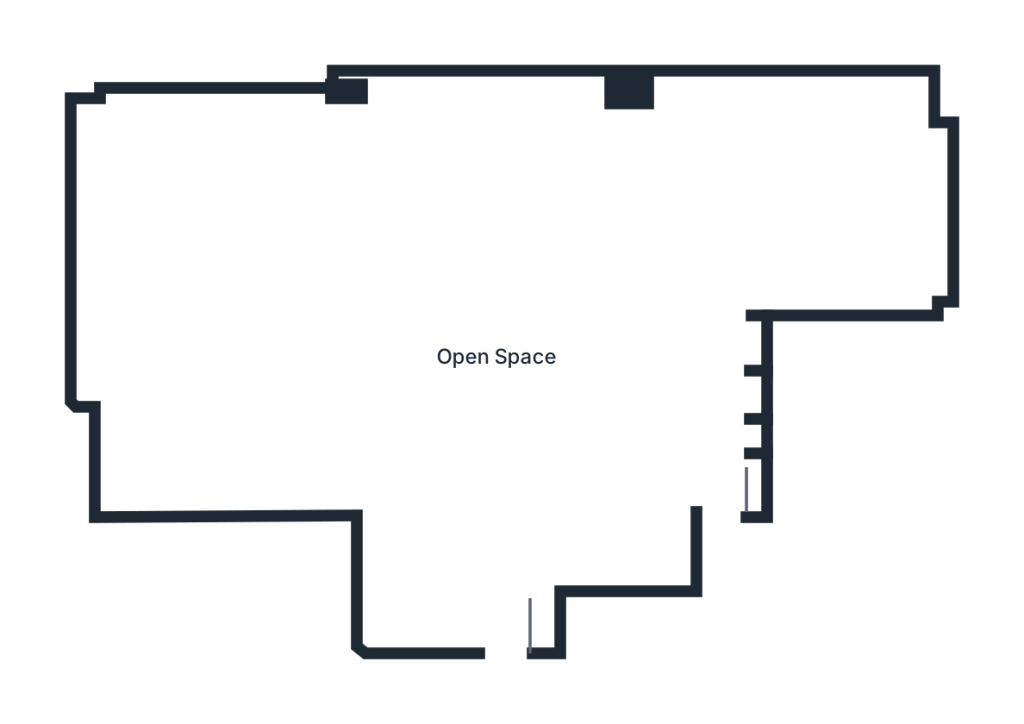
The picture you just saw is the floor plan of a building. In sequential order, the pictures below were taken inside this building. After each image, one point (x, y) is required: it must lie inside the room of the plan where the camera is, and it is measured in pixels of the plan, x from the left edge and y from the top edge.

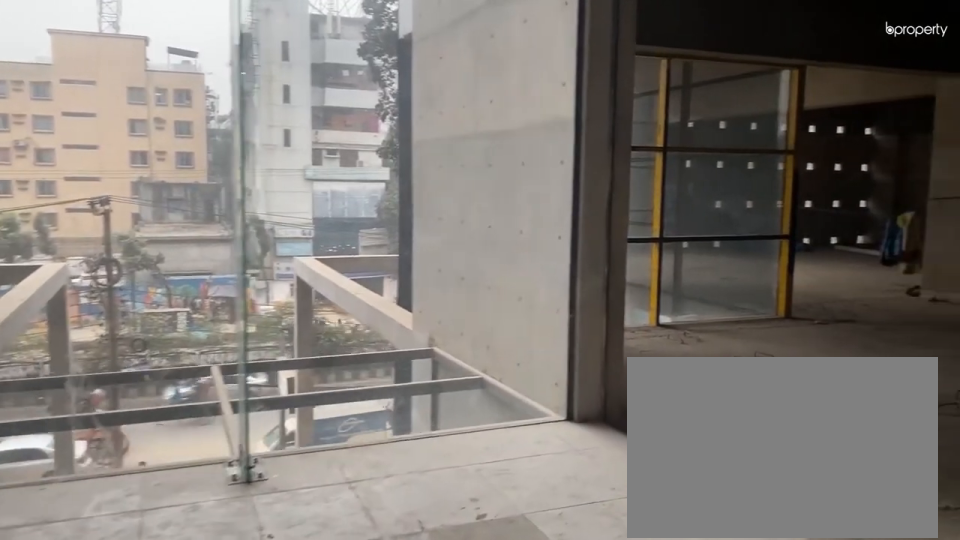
(511, 615)
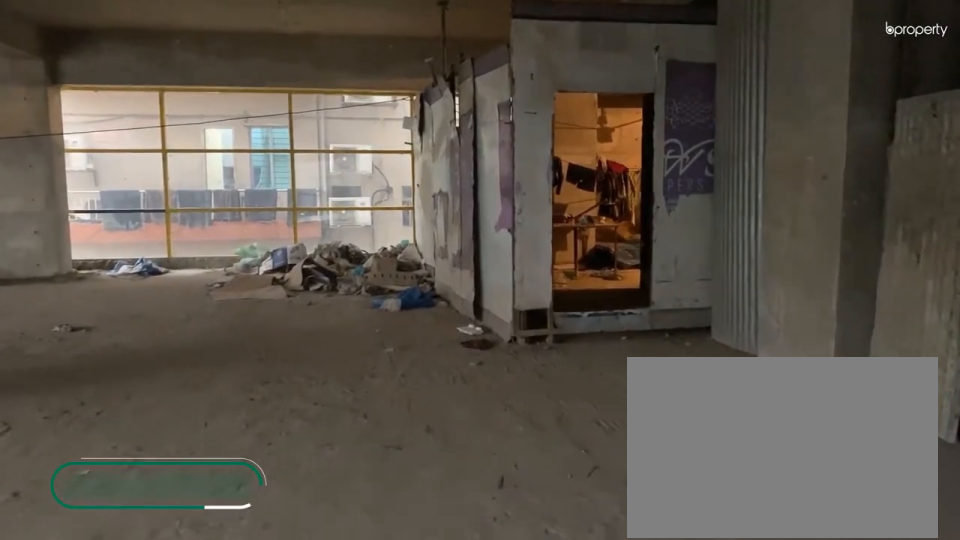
(510, 384)
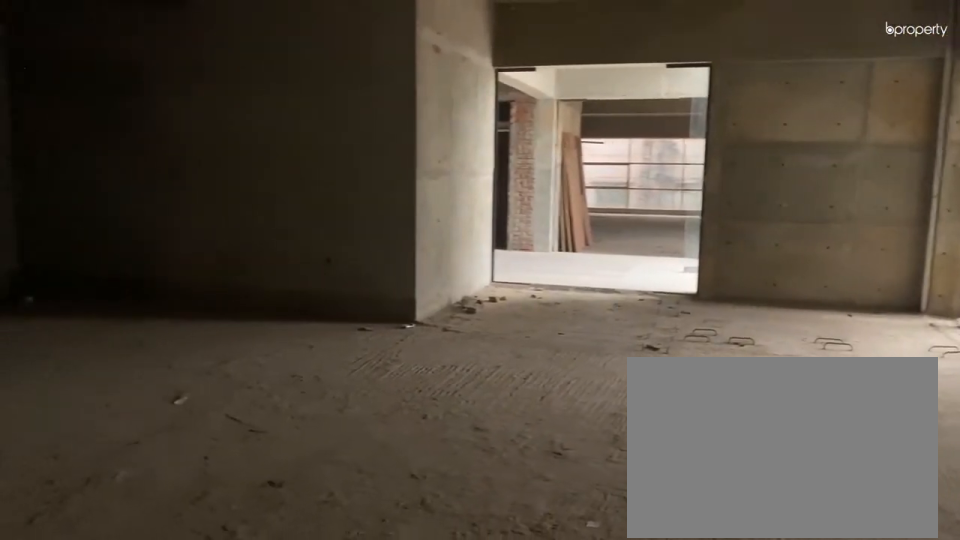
(510, 384)
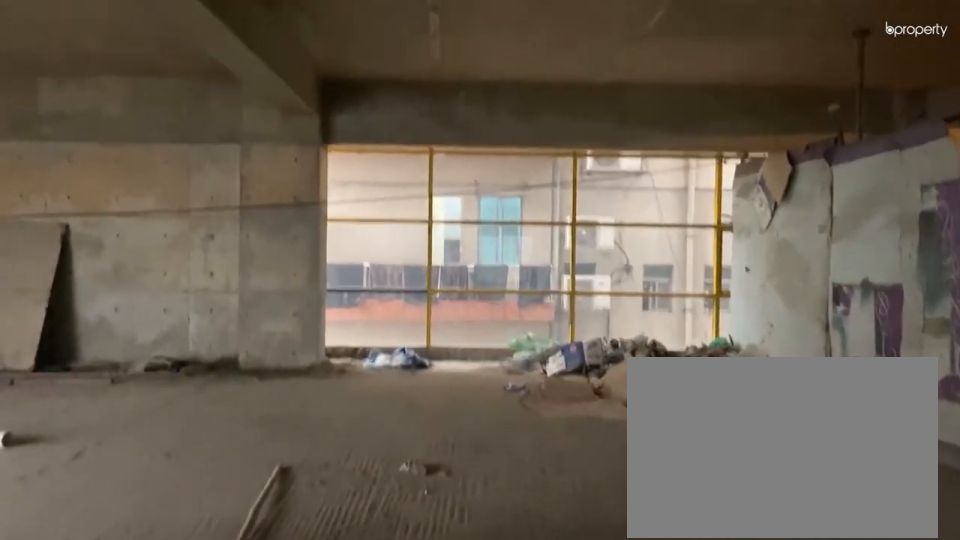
(510, 384)
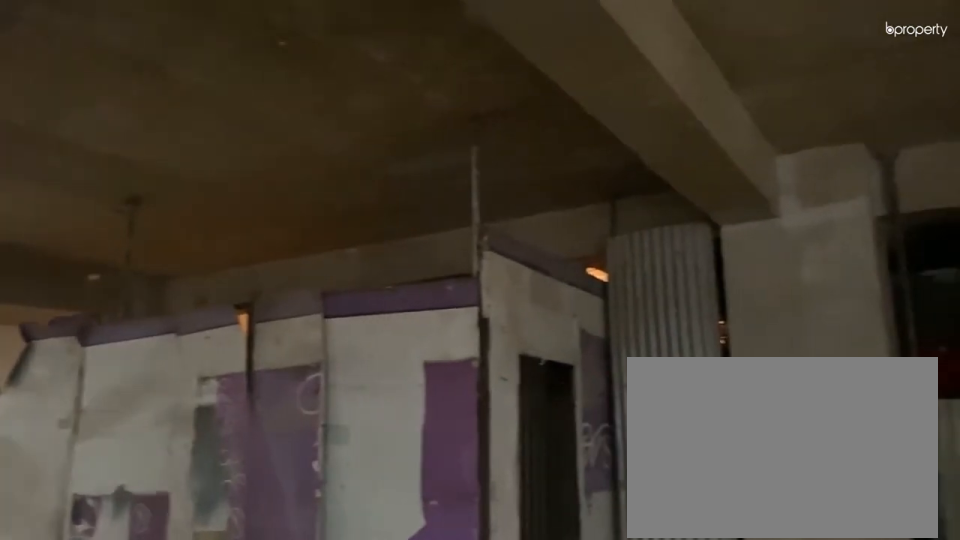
(510, 384)
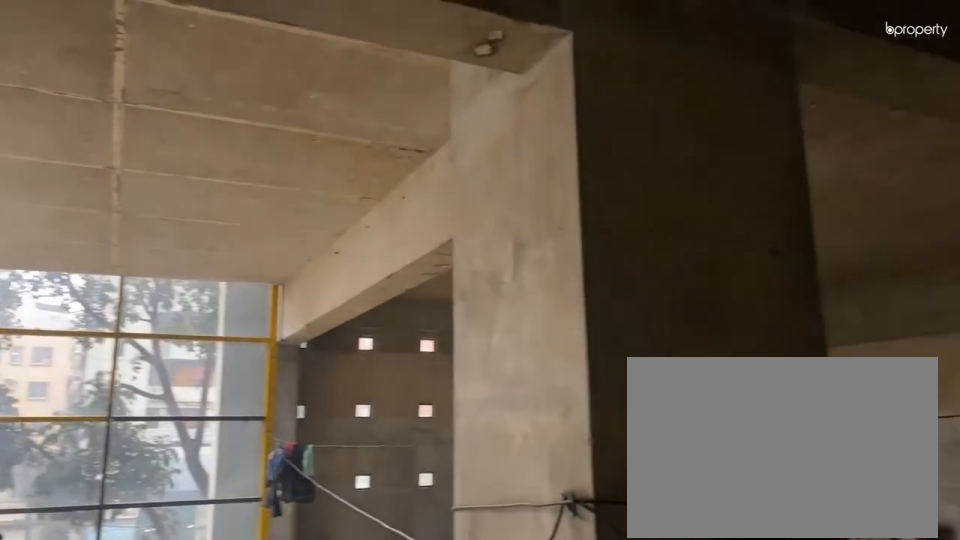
(510, 384)
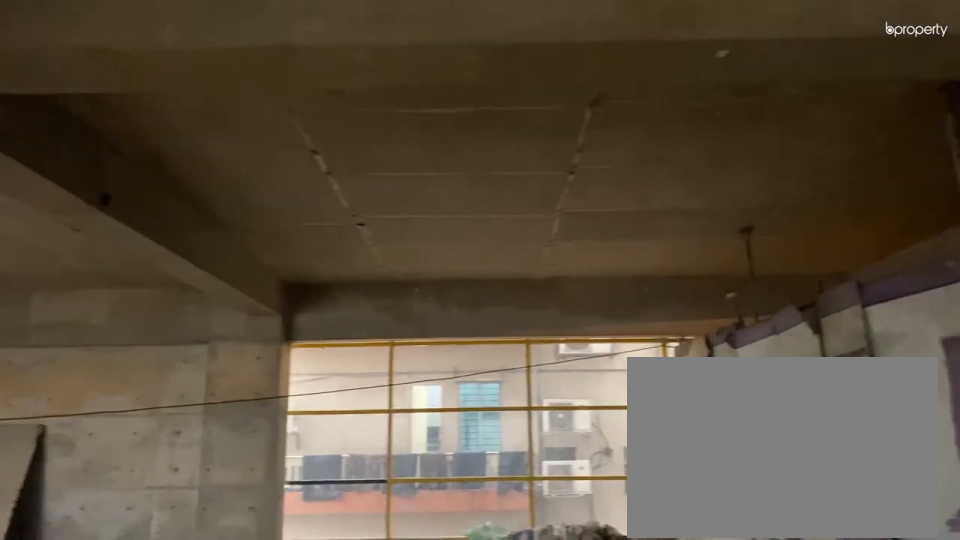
(511, 385)
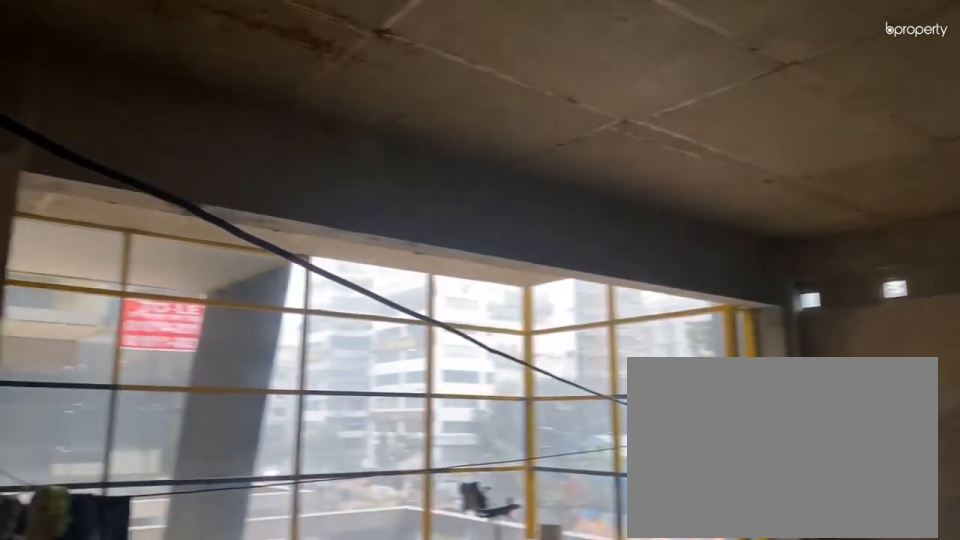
(157, 256)
